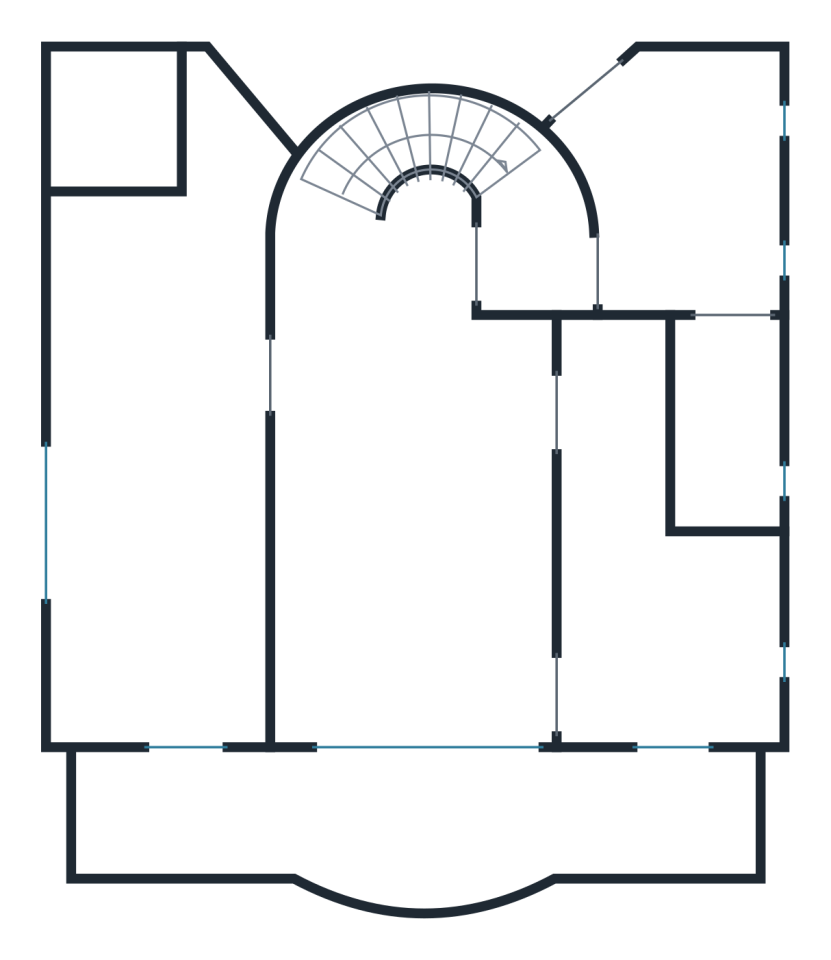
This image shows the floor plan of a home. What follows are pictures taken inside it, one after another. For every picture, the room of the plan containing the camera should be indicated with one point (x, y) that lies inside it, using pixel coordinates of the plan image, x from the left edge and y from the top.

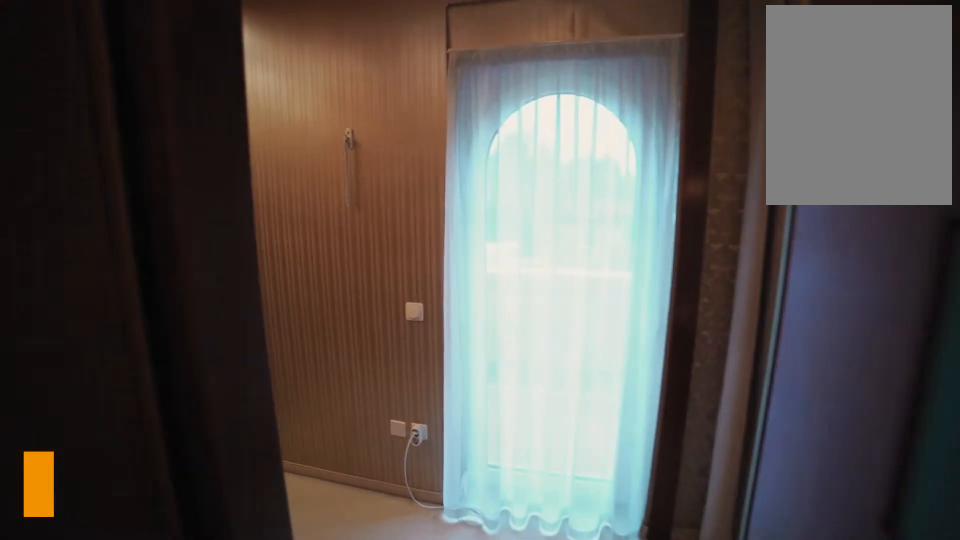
(608, 545)
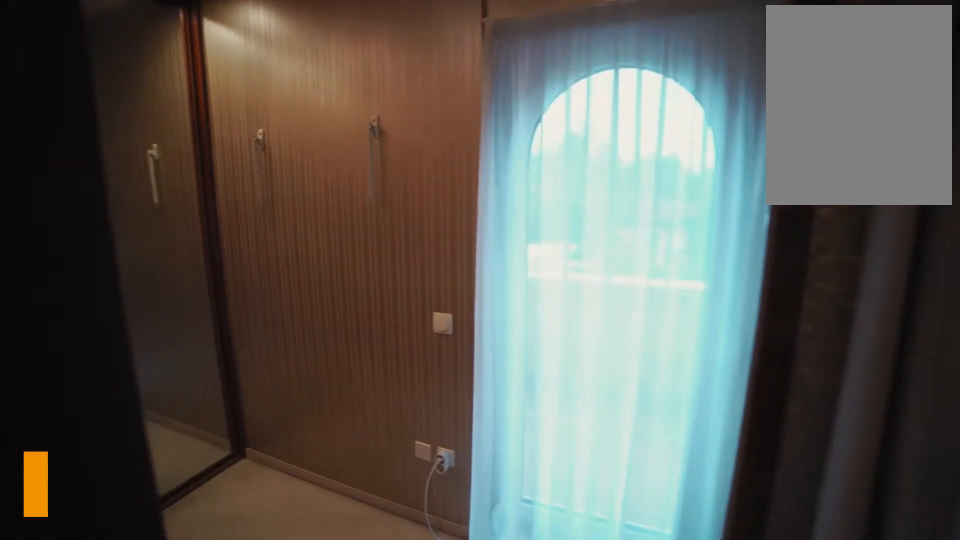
(608, 580)
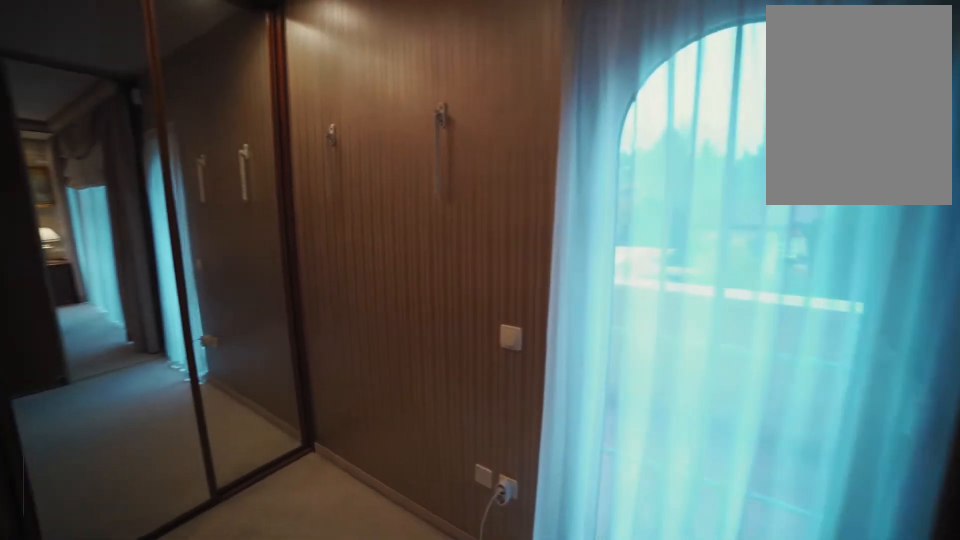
(609, 614)
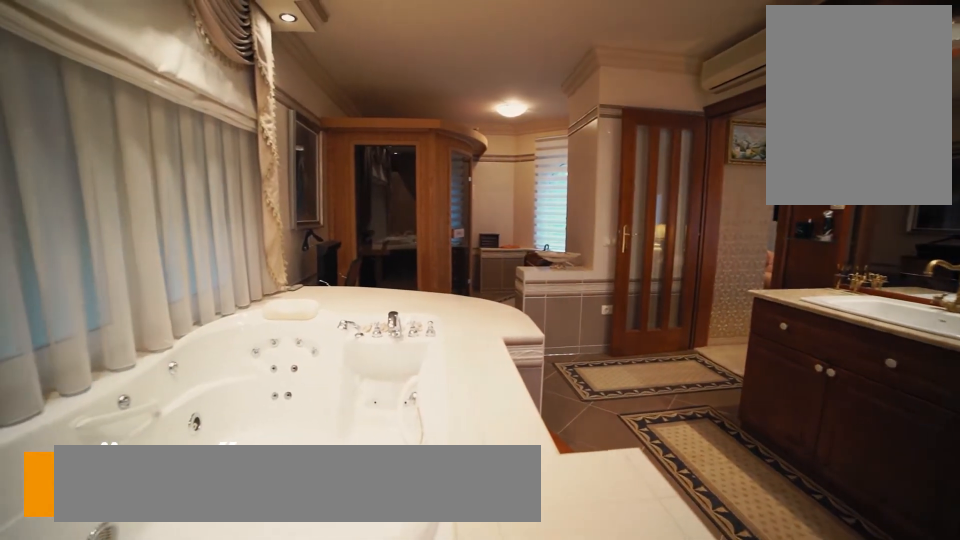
(142, 662)
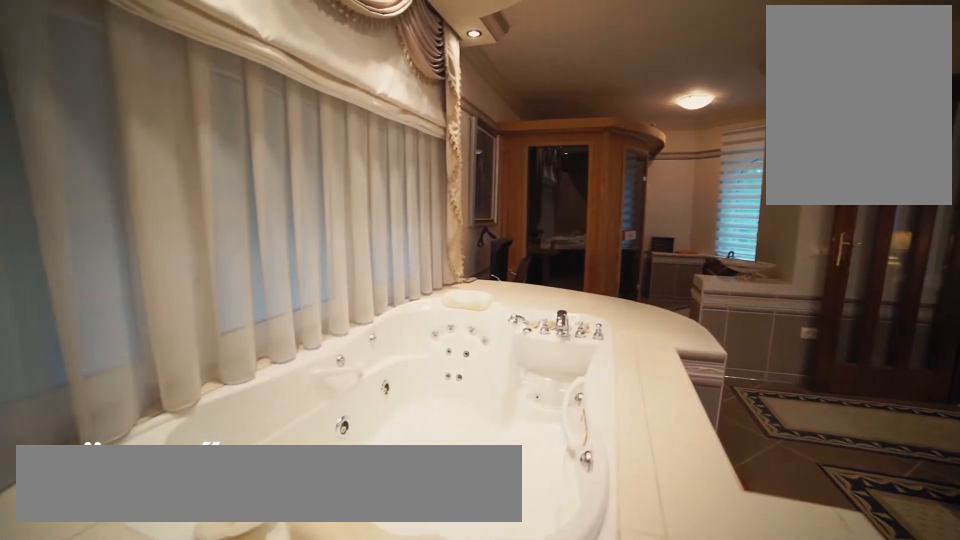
(142, 662)
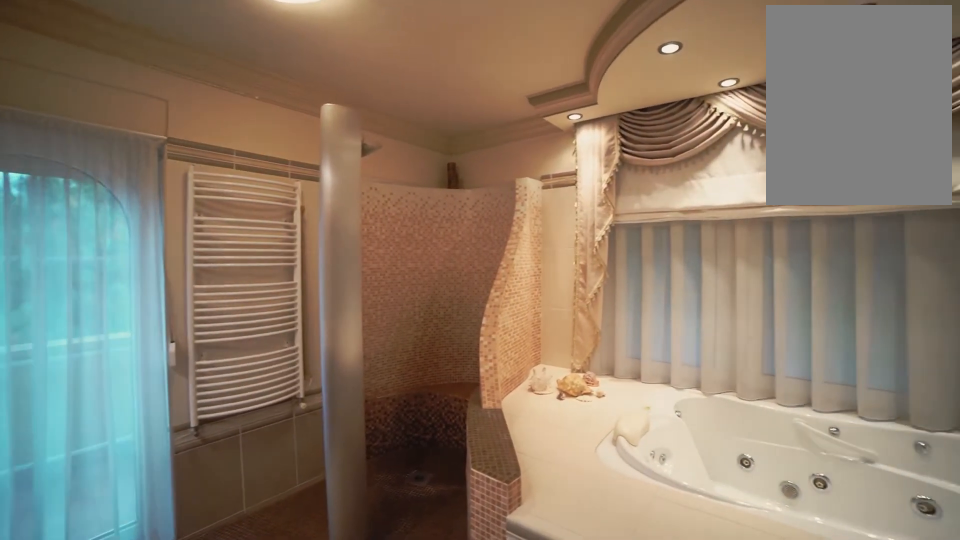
(211, 457)
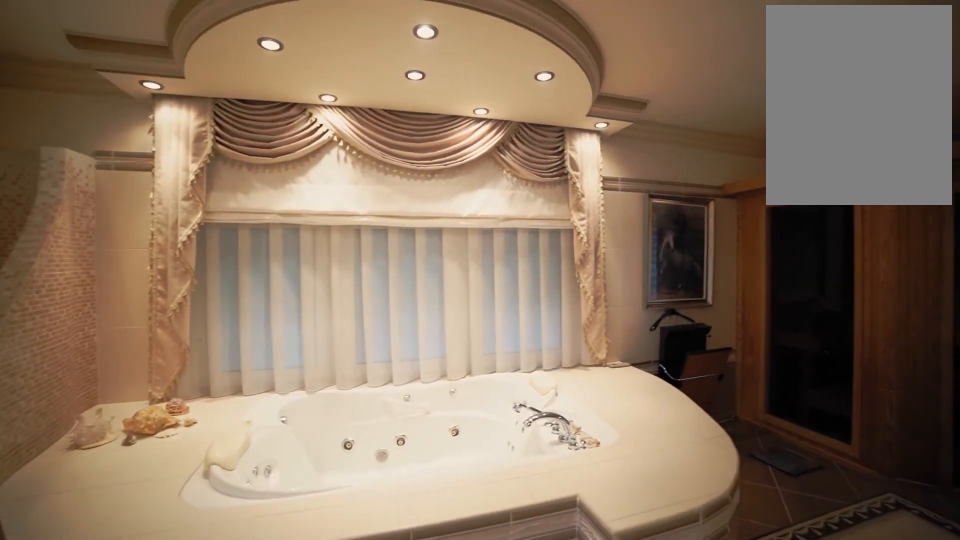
(211, 458)
